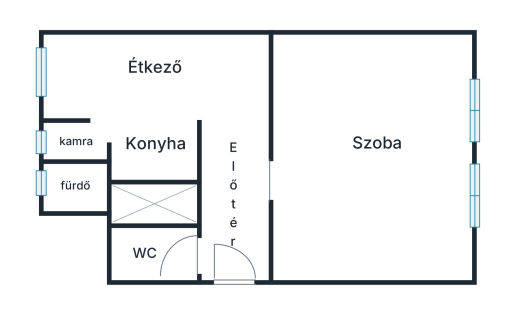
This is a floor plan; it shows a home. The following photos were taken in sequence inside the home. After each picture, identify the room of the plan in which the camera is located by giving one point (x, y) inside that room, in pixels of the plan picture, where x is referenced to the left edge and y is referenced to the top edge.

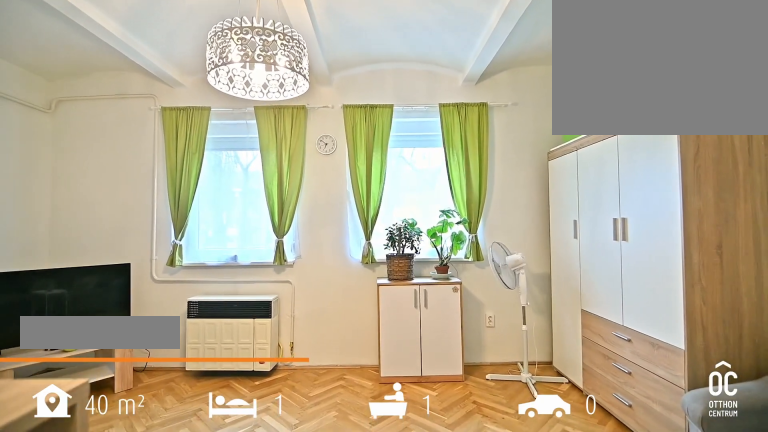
(374, 159)
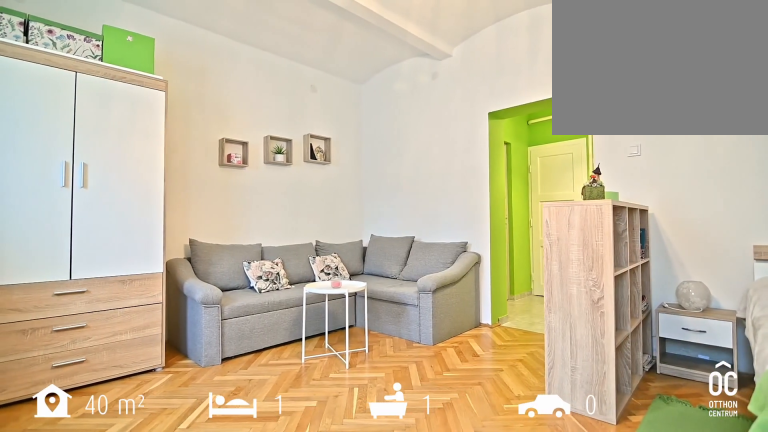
(374, 159)
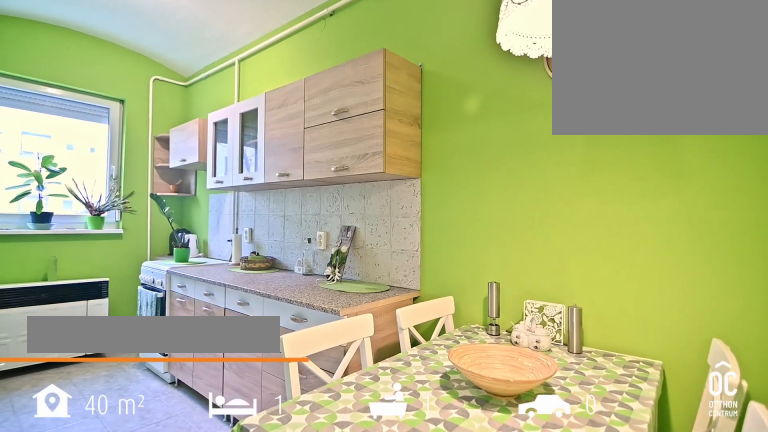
(156, 67)
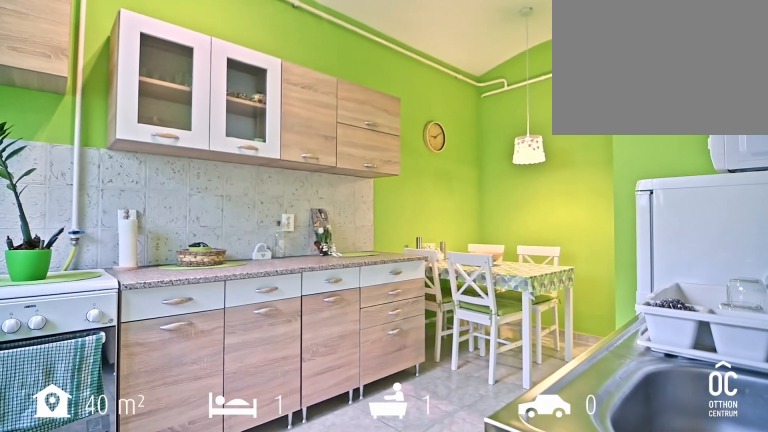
(155, 141)
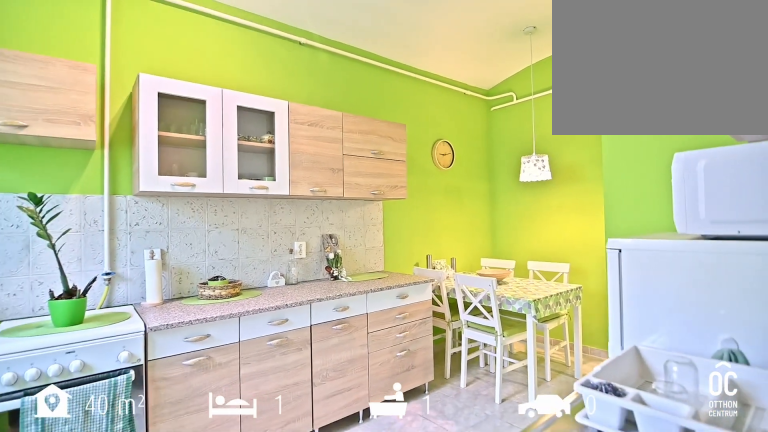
(155, 141)
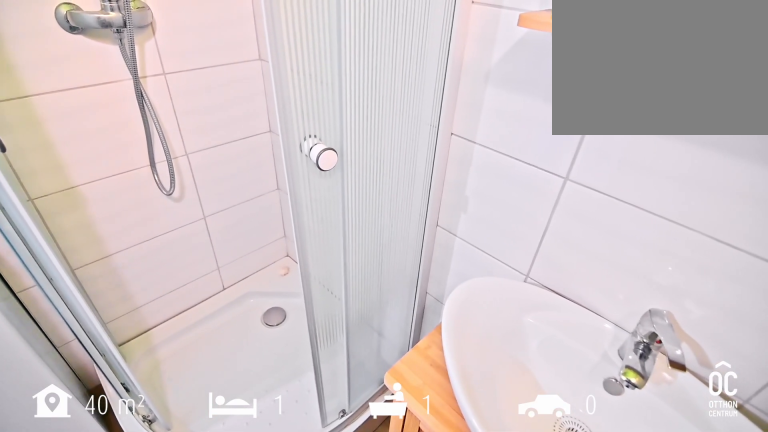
(76, 185)
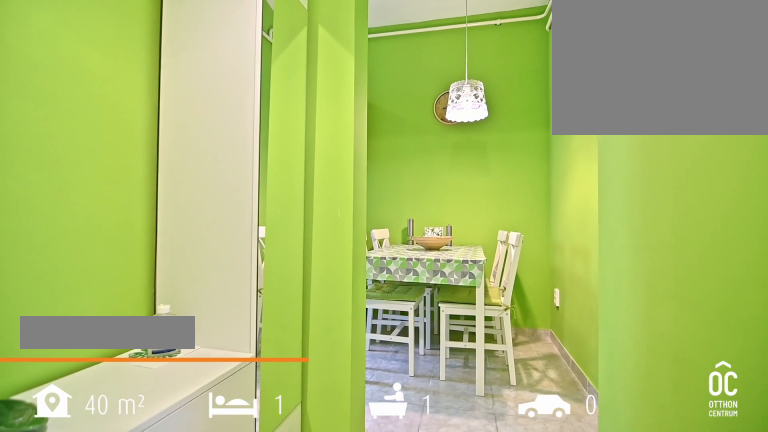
(235, 194)
